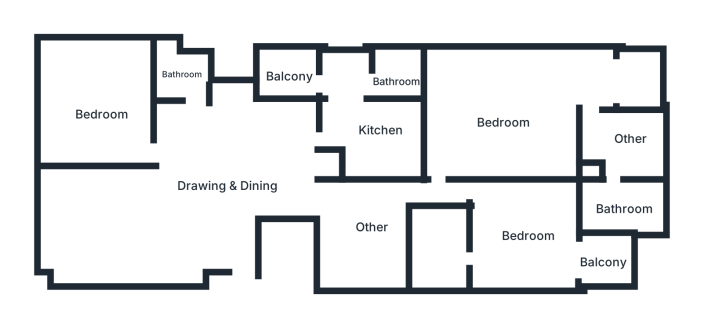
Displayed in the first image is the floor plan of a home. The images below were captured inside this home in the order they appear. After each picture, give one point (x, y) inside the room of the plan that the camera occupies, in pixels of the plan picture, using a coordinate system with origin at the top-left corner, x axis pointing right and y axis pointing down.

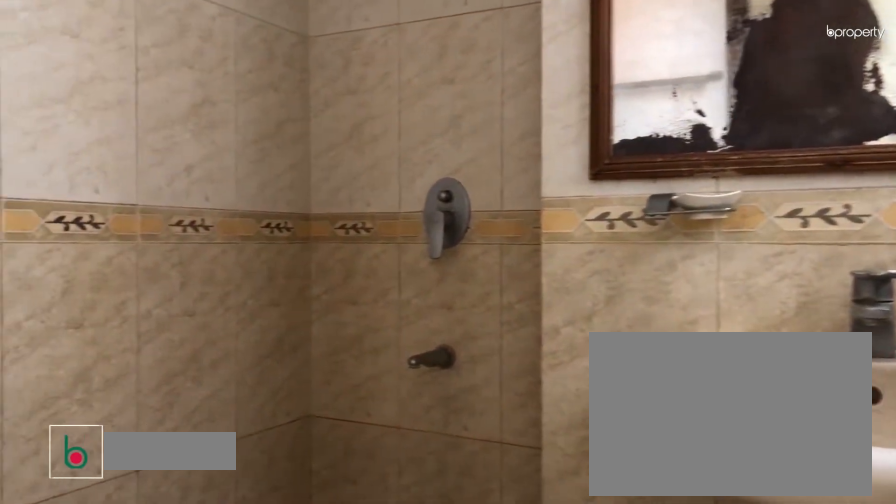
(178, 78)
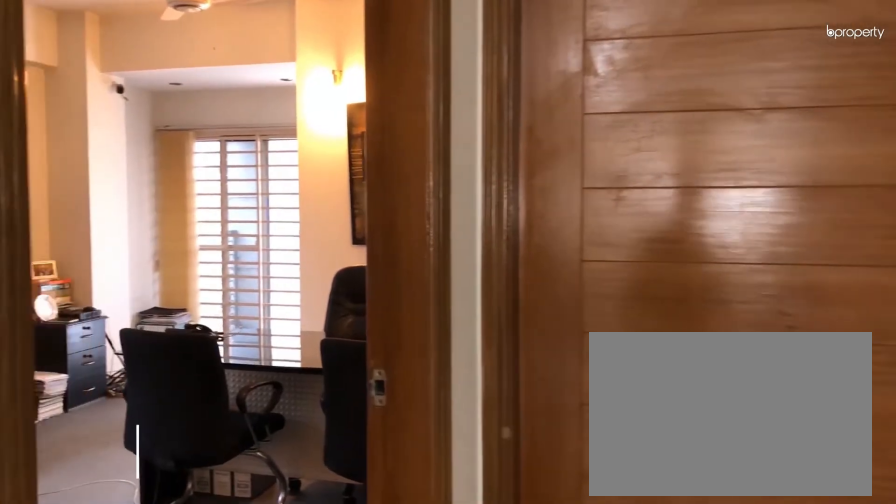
(446, 156)
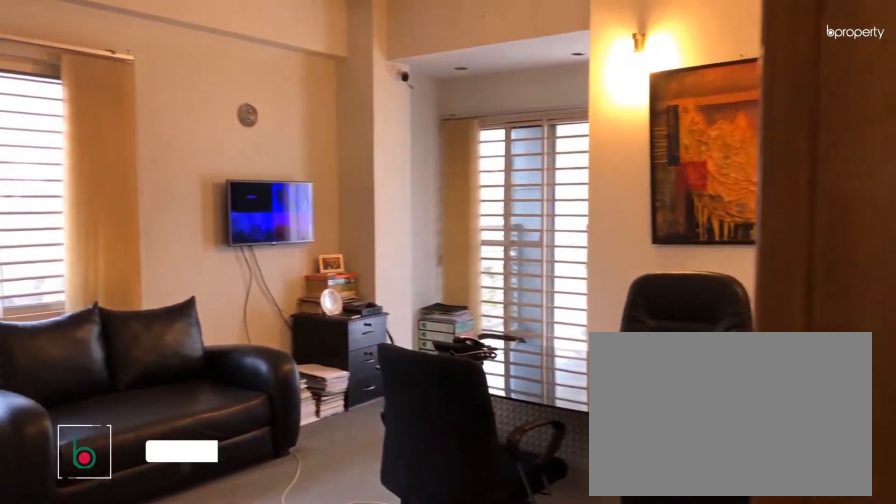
(504, 122)
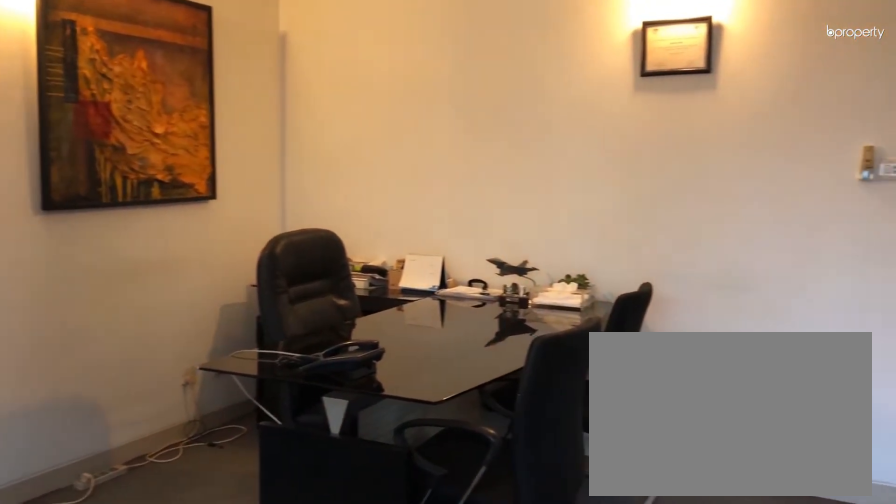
(504, 122)
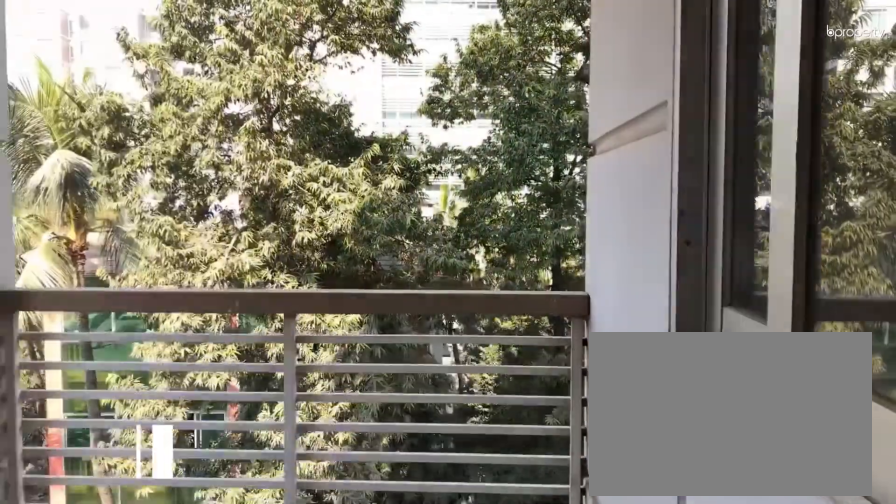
(641, 78)
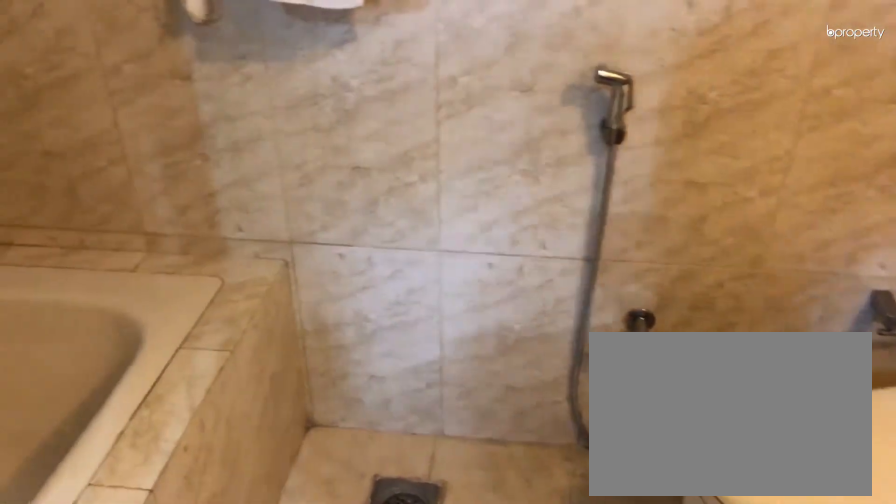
(625, 210)
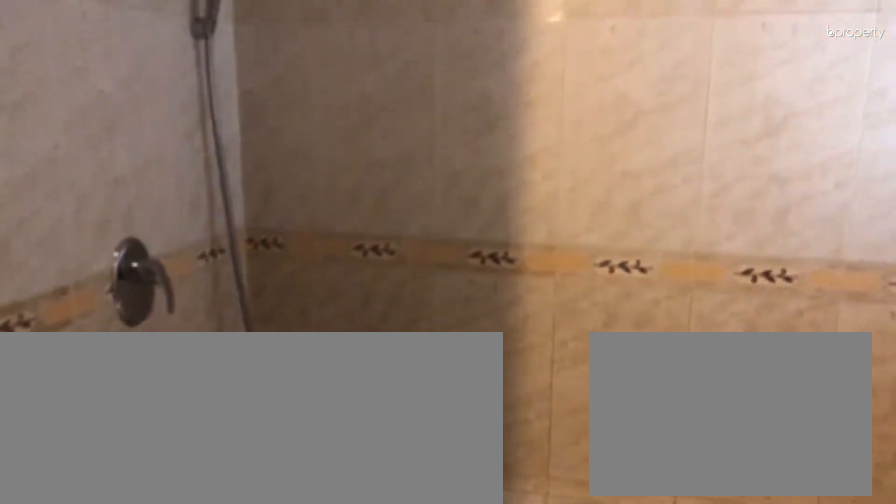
(625, 210)
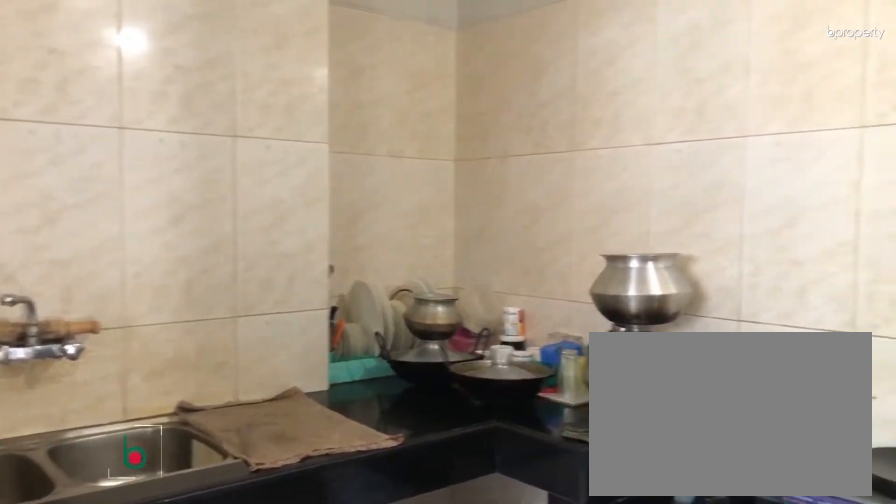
(384, 129)
